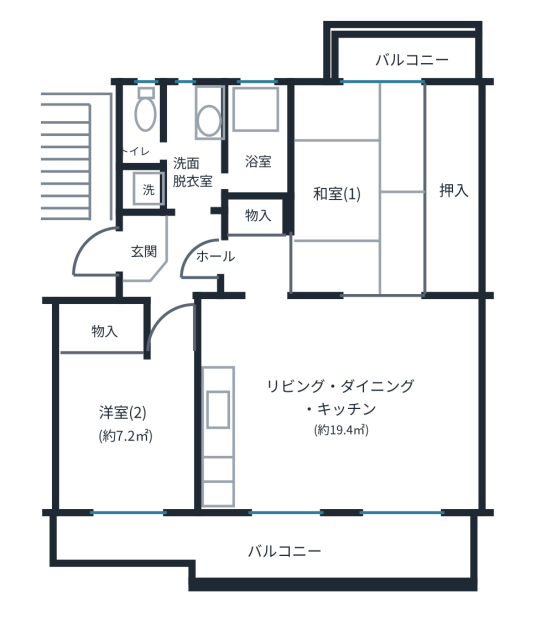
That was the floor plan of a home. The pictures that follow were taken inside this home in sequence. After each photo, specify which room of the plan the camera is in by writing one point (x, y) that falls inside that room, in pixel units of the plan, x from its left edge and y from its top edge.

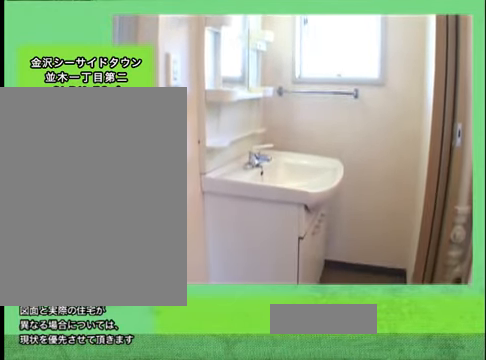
(201, 121)
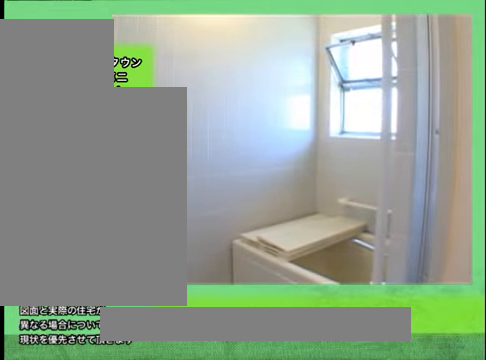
(257, 148)
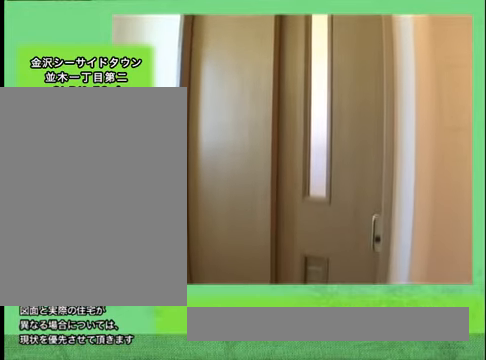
(138, 126)
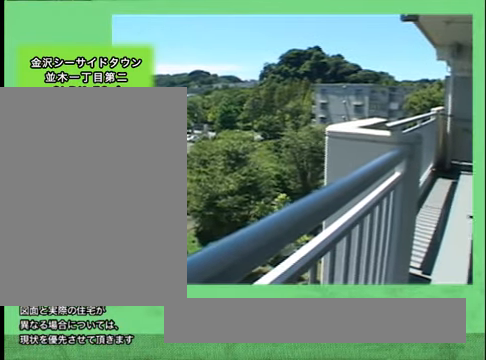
(281, 558)
